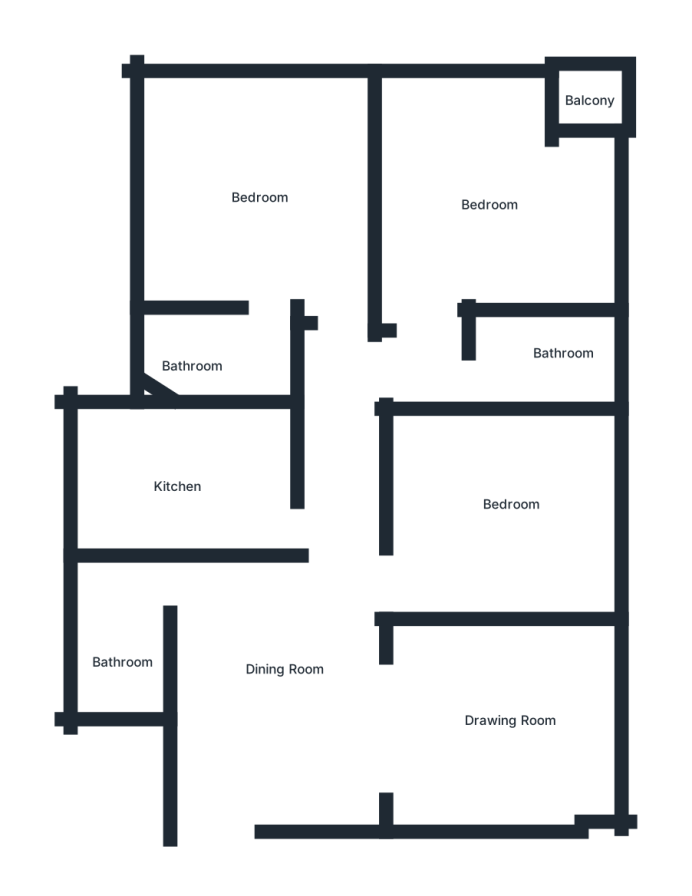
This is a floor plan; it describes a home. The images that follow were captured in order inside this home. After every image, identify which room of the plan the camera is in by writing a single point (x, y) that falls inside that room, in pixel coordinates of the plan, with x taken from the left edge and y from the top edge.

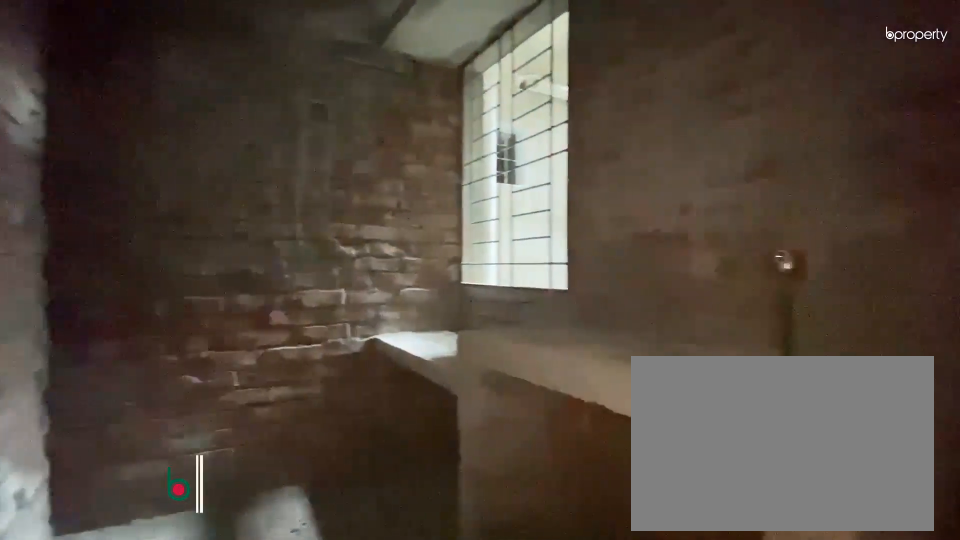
(198, 496)
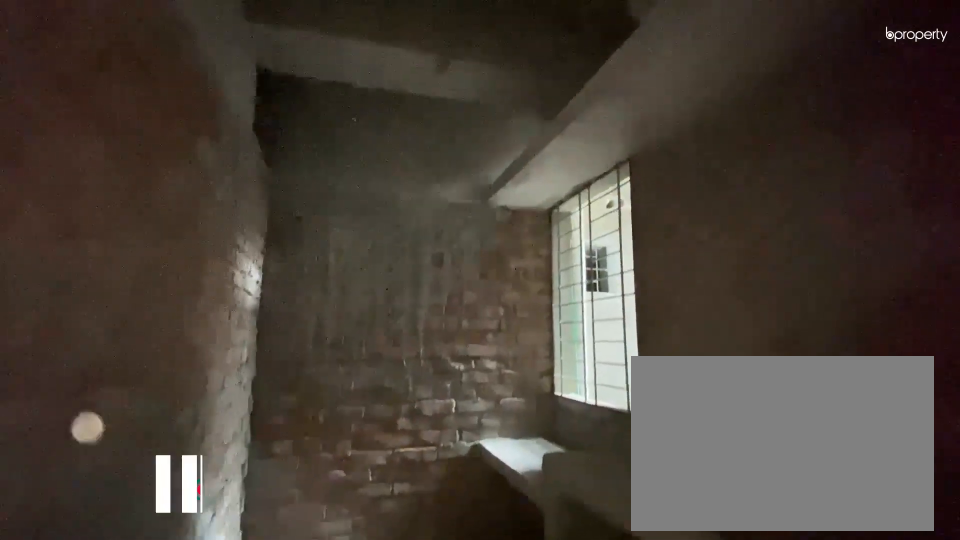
(198, 496)
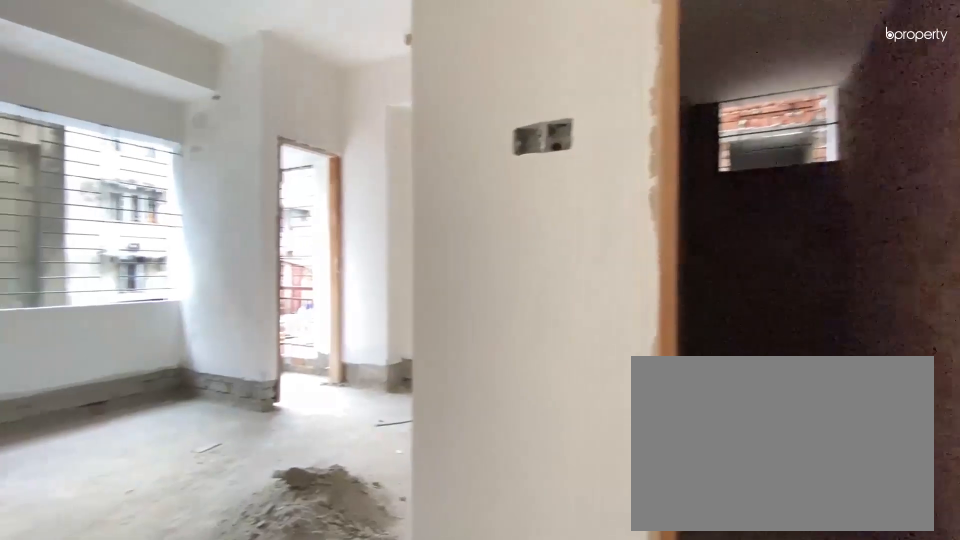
(486, 207)
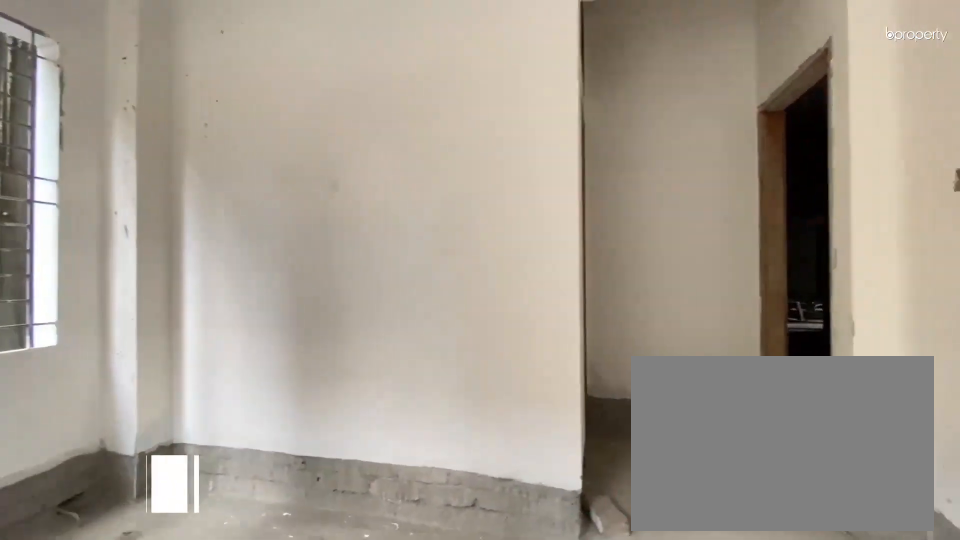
(486, 207)
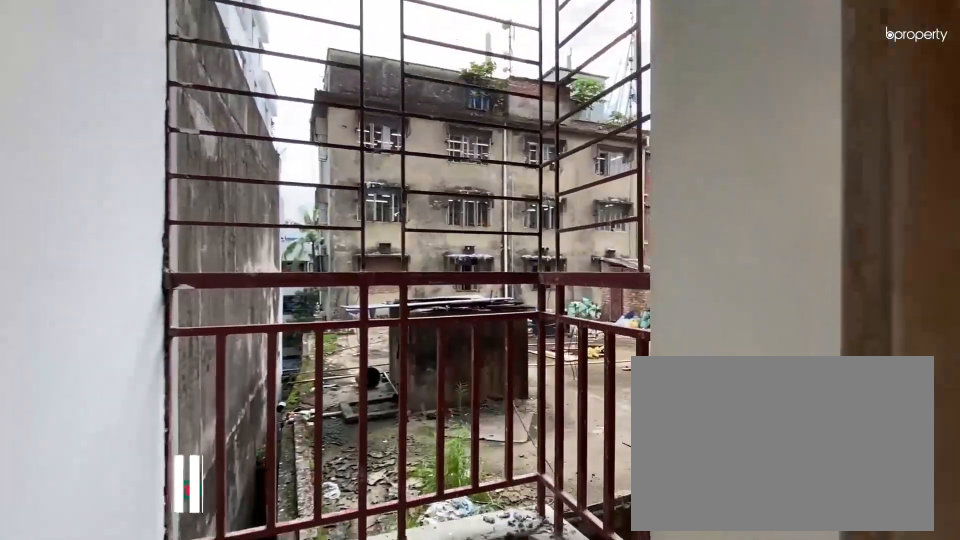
(589, 96)
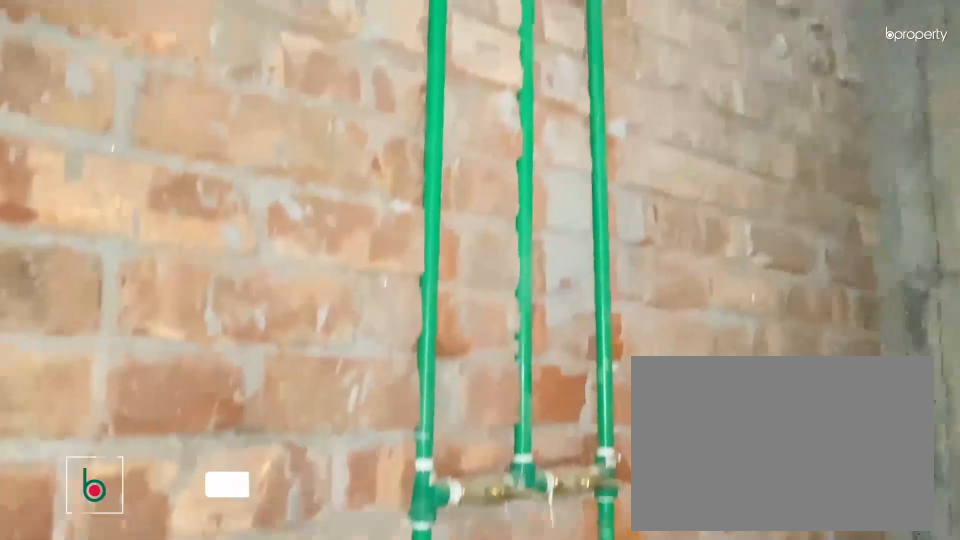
(538, 354)
